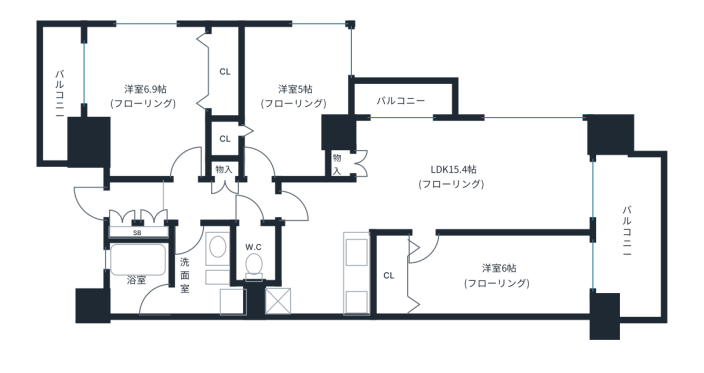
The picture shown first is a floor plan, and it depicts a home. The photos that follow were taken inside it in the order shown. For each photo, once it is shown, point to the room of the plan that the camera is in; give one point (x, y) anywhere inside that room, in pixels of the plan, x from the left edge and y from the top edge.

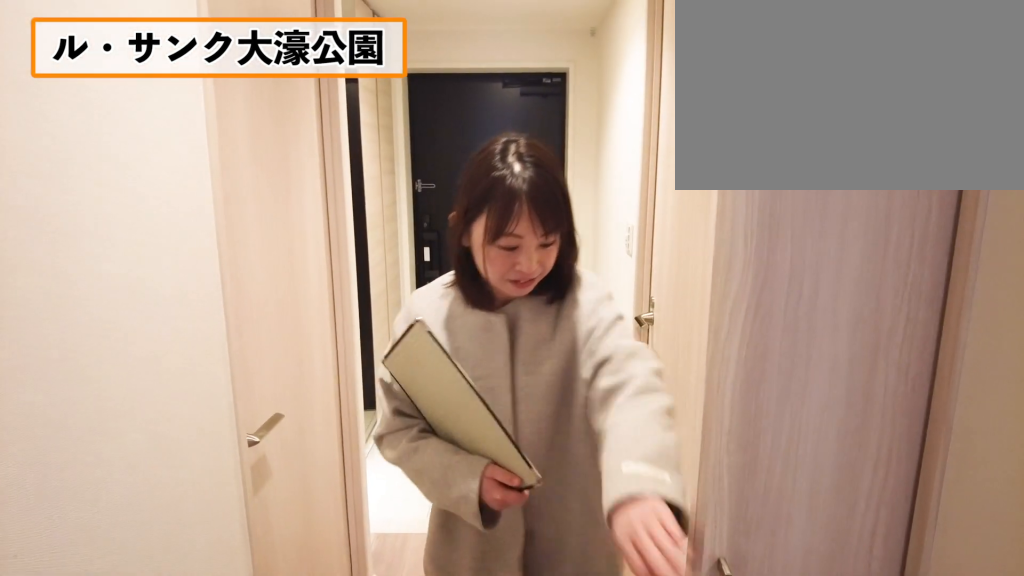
(224, 197)
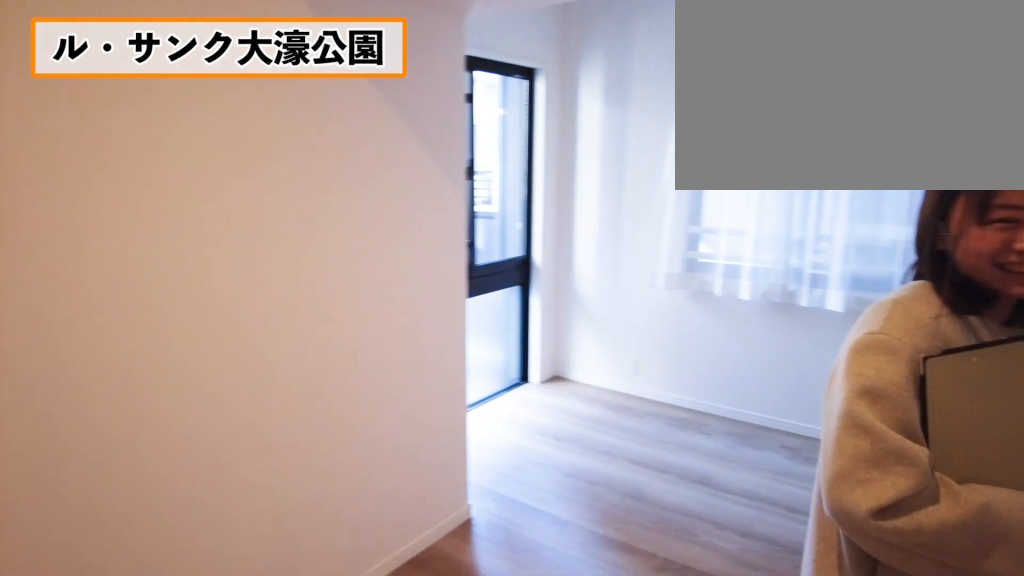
(146, 94)
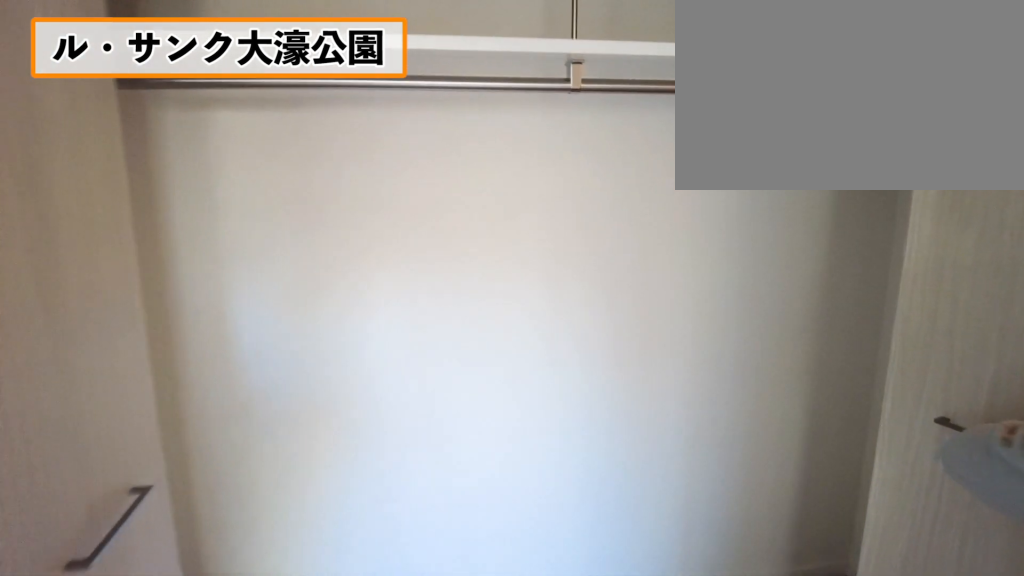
(146, 94)
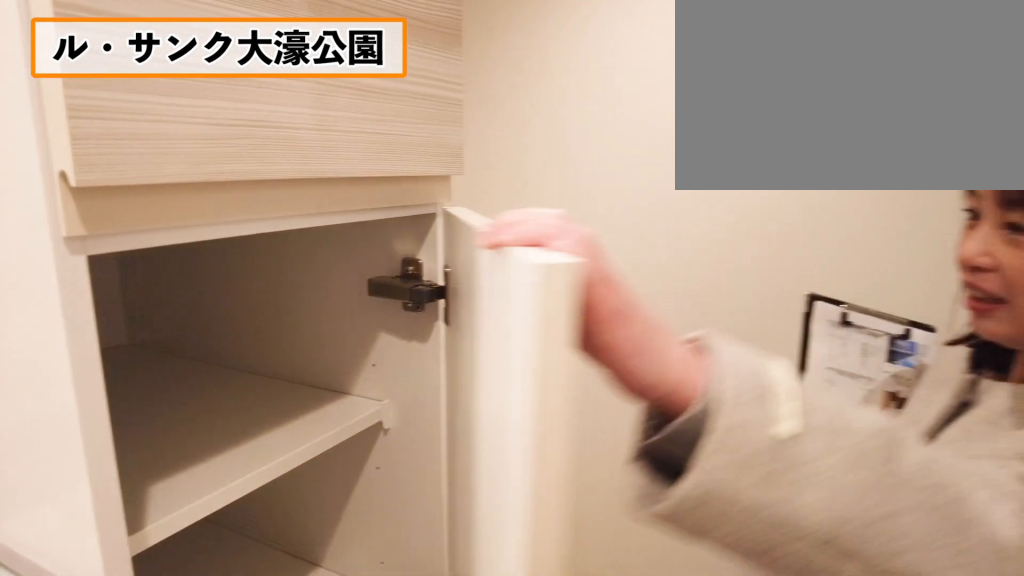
(195, 259)
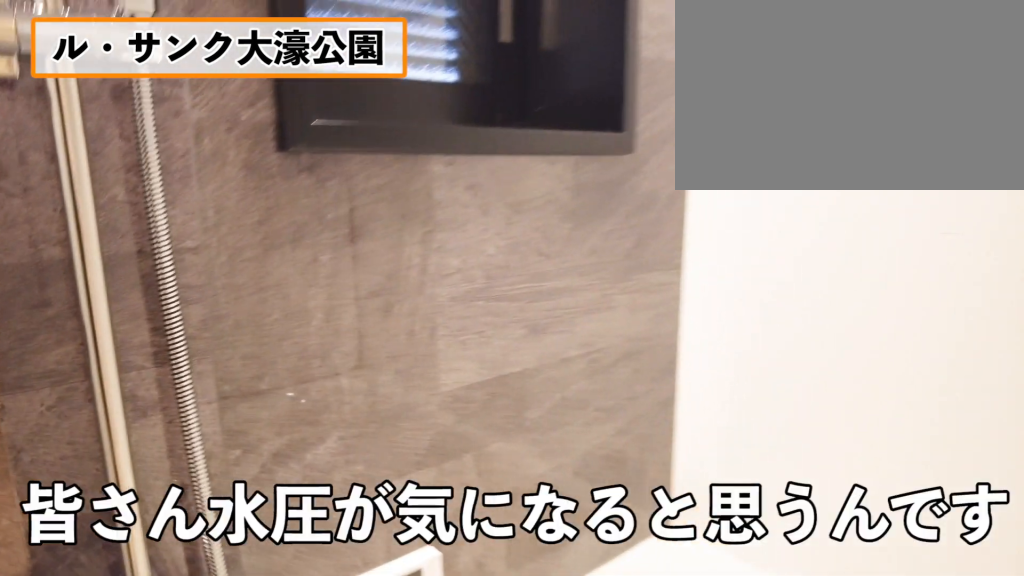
(150, 283)
